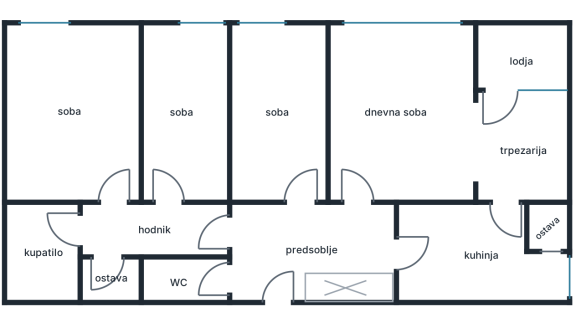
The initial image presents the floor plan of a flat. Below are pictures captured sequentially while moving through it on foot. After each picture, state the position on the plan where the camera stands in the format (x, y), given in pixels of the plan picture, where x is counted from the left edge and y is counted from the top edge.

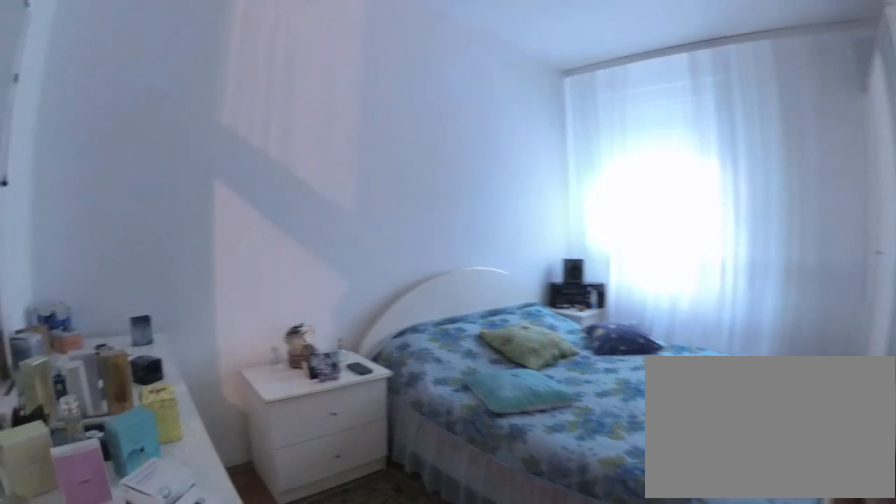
(110, 194)
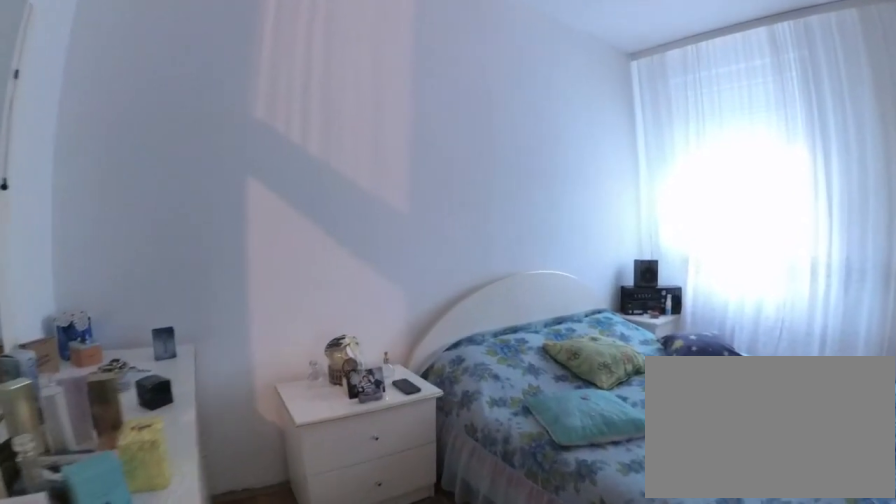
(101, 180)
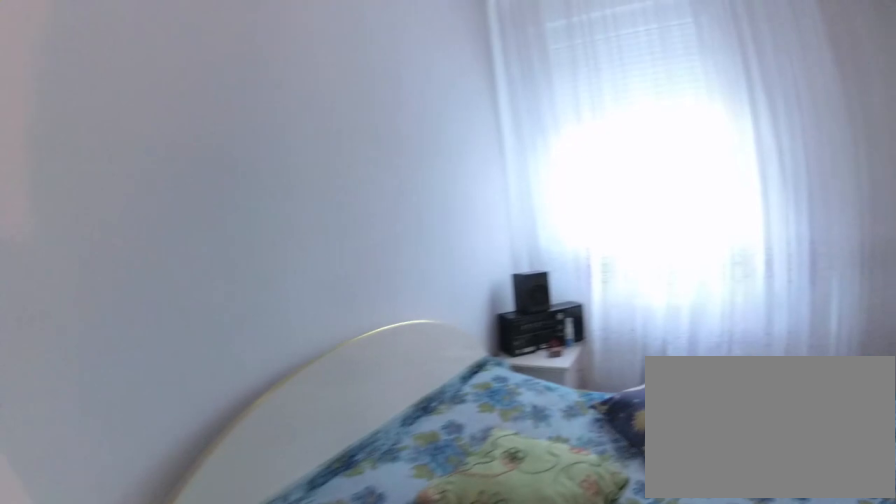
(57, 136)
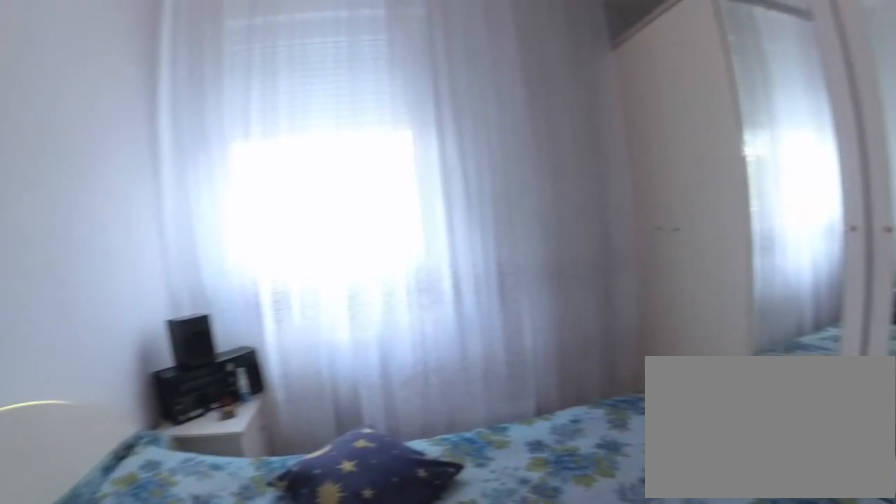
(50, 137)
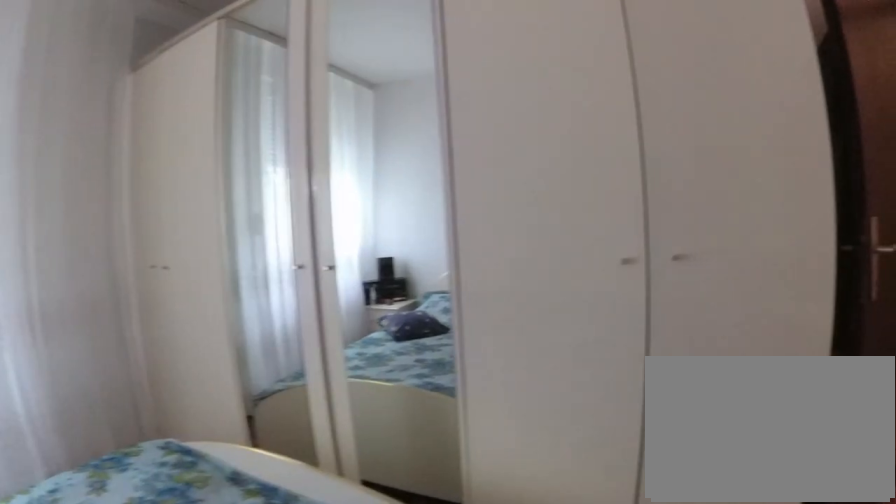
(39, 127)
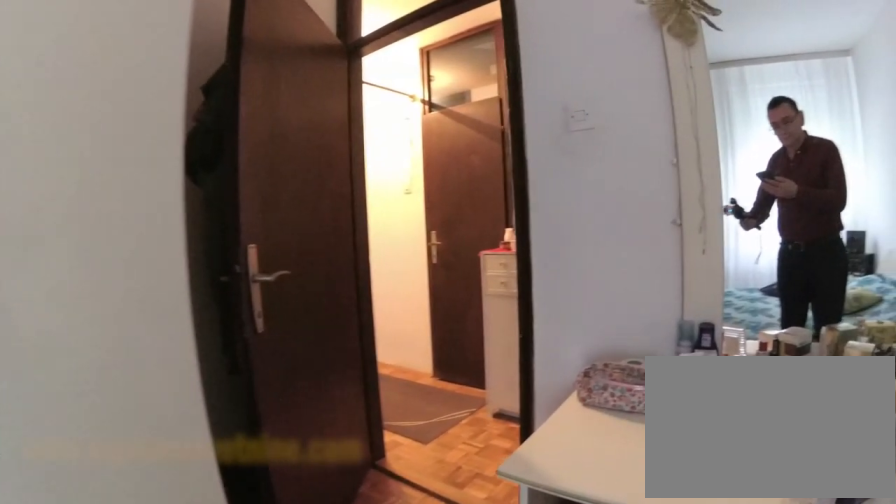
(54, 131)
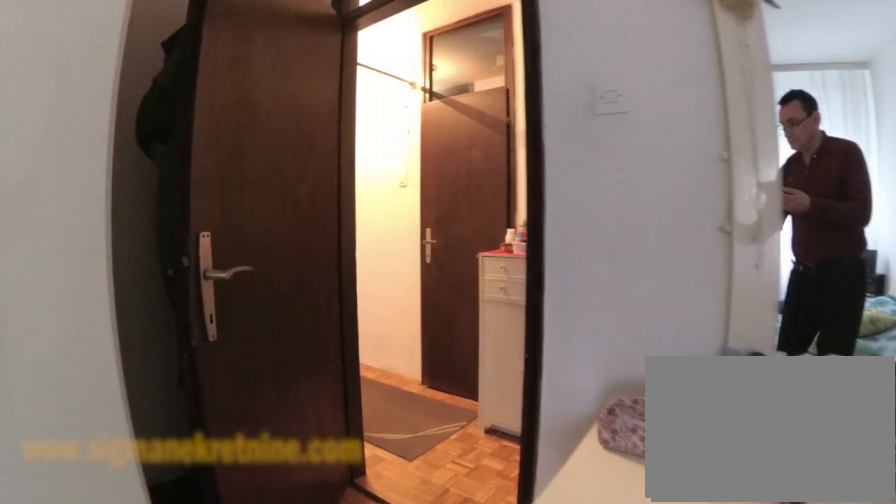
(62, 138)
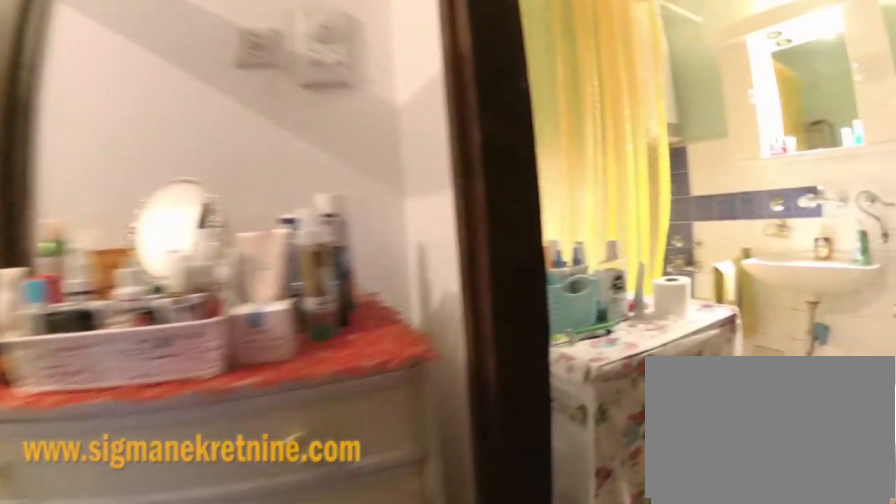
(104, 210)
